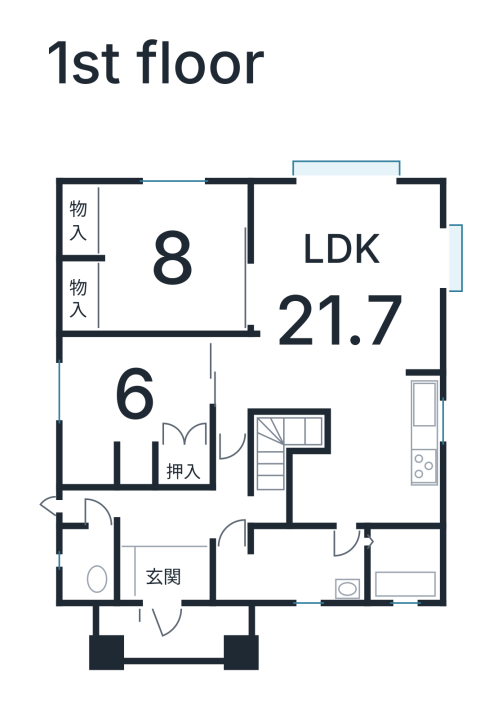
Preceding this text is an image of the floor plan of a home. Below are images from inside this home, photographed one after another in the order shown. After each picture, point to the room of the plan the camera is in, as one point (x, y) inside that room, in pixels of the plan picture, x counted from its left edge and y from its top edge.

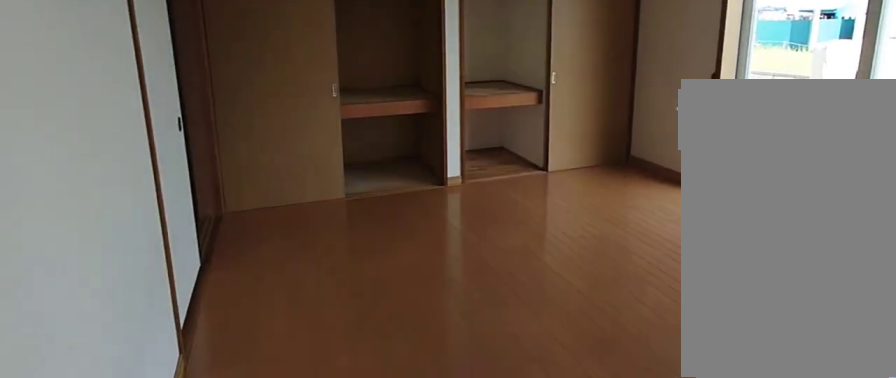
(171, 266)
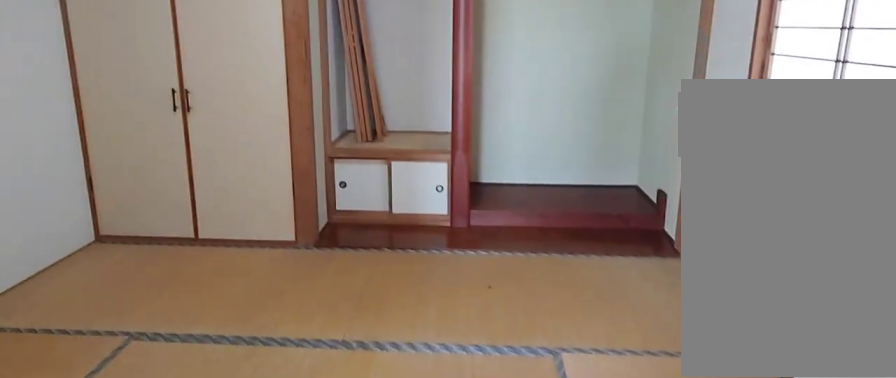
(131, 393)
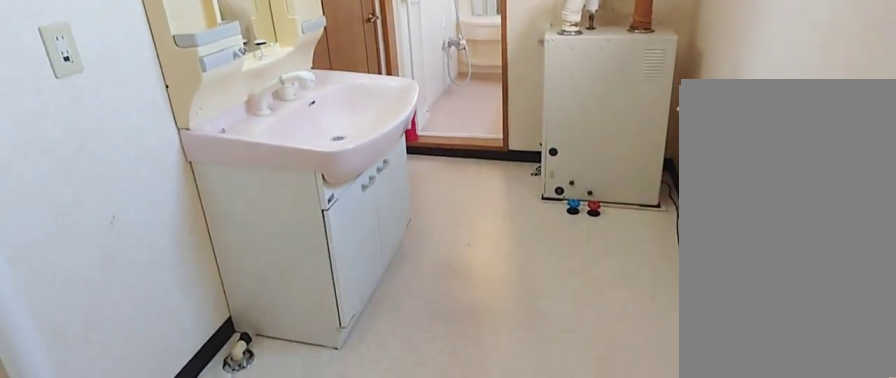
(286, 571)
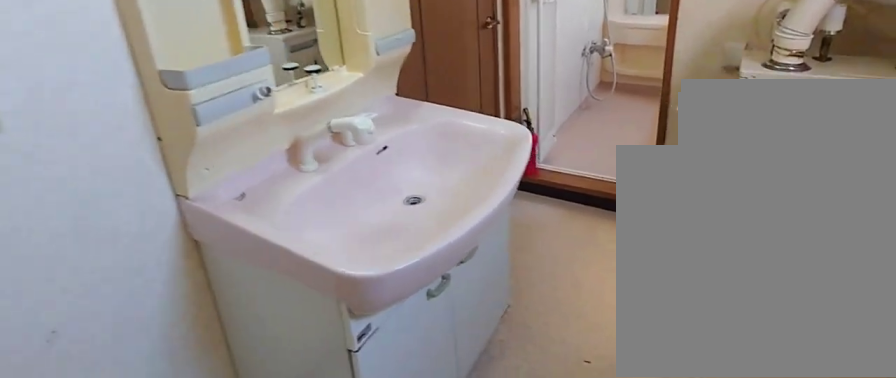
(286, 571)
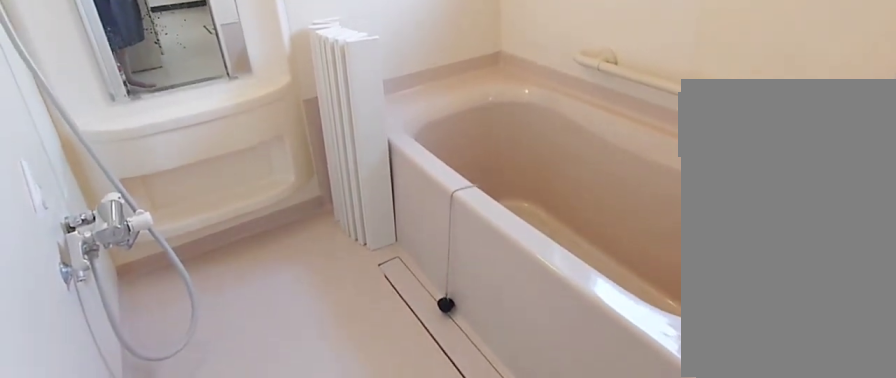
(405, 568)
